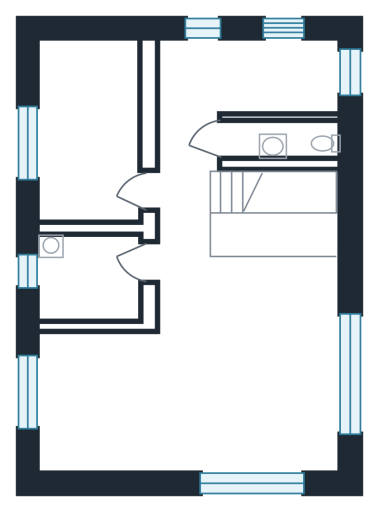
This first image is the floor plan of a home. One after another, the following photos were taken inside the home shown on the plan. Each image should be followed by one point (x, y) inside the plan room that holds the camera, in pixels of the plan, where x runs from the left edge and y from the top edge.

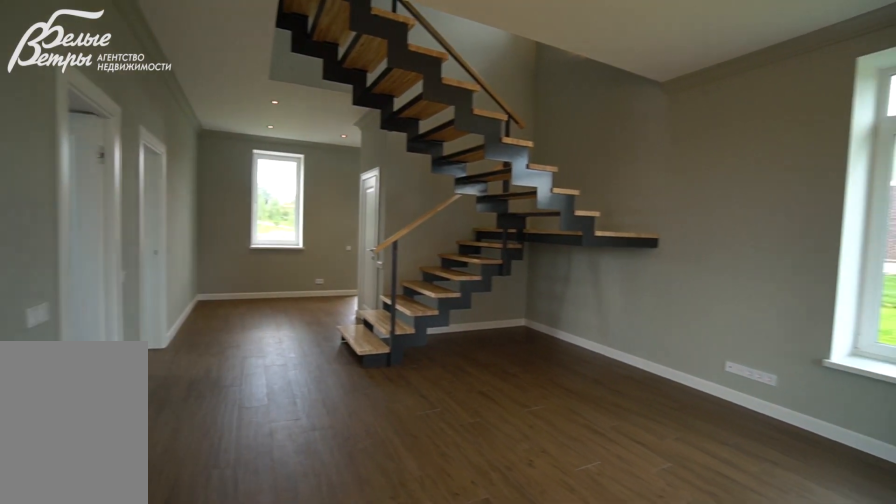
(187, 370)
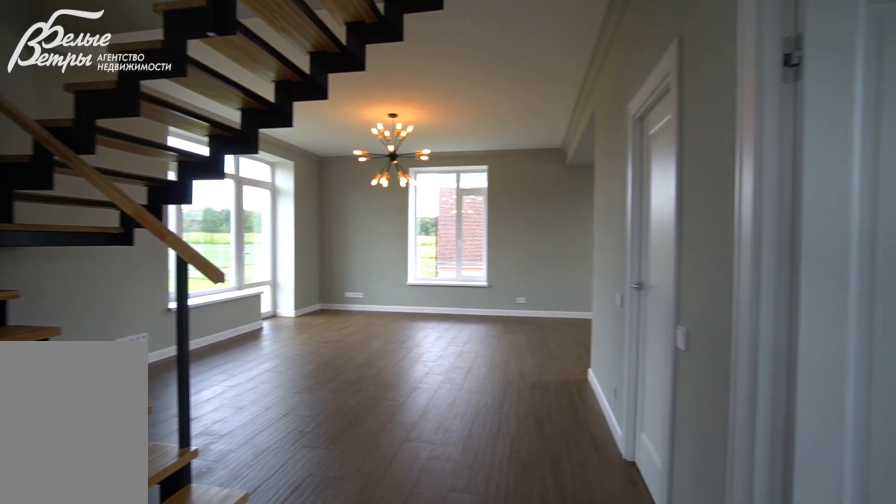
(187, 370)
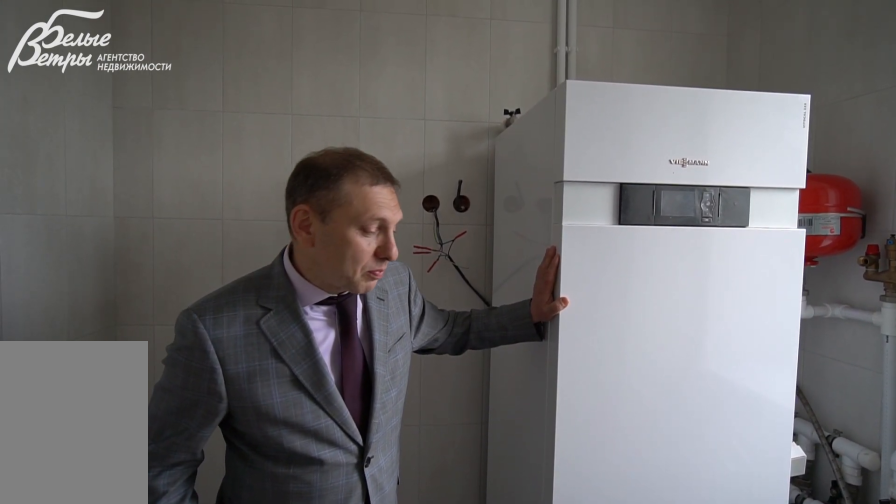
(93, 275)
